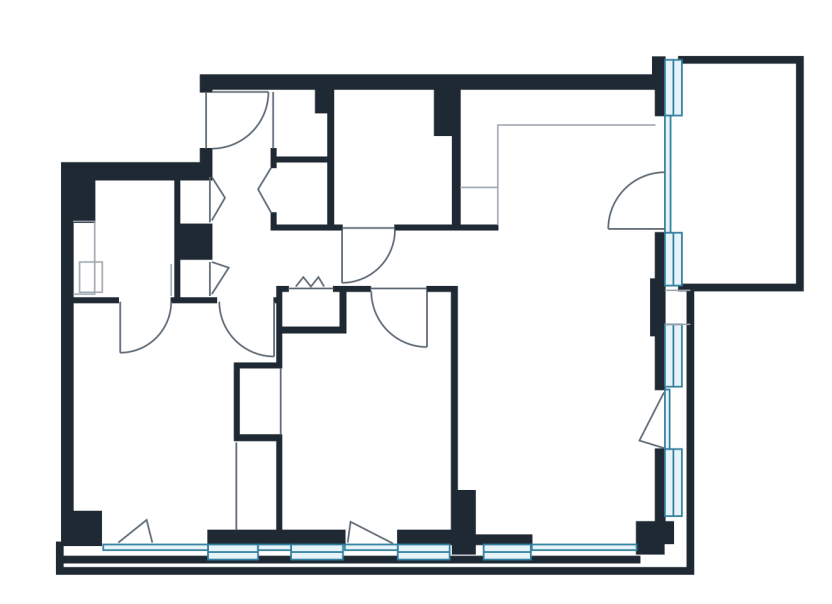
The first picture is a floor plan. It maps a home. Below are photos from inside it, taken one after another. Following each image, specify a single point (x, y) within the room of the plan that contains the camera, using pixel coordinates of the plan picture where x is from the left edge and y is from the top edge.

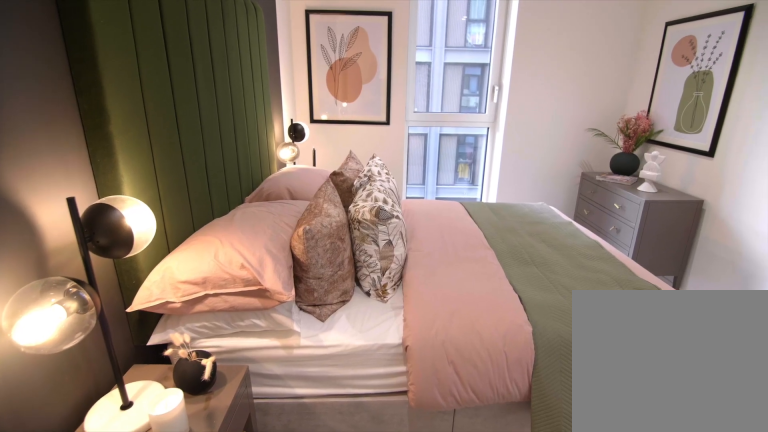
(359, 411)
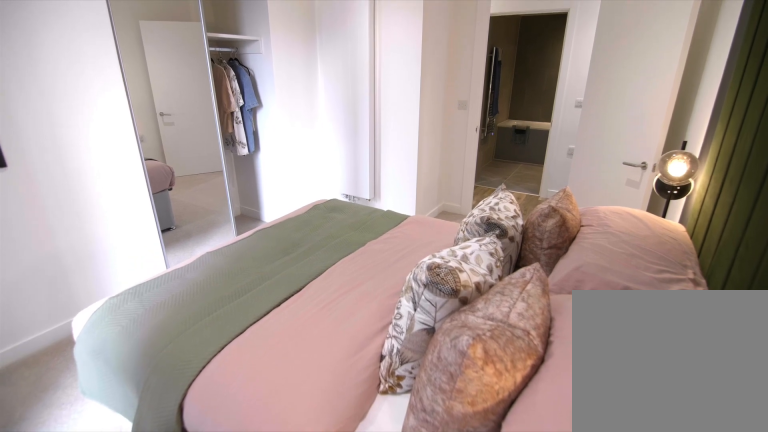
(360, 411)
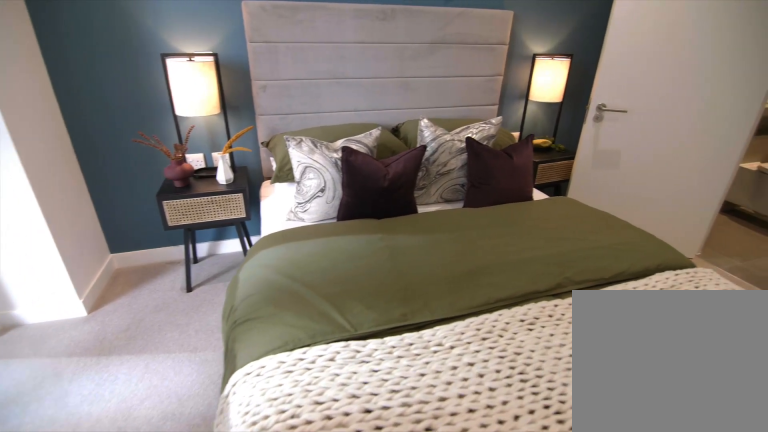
(169, 419)
